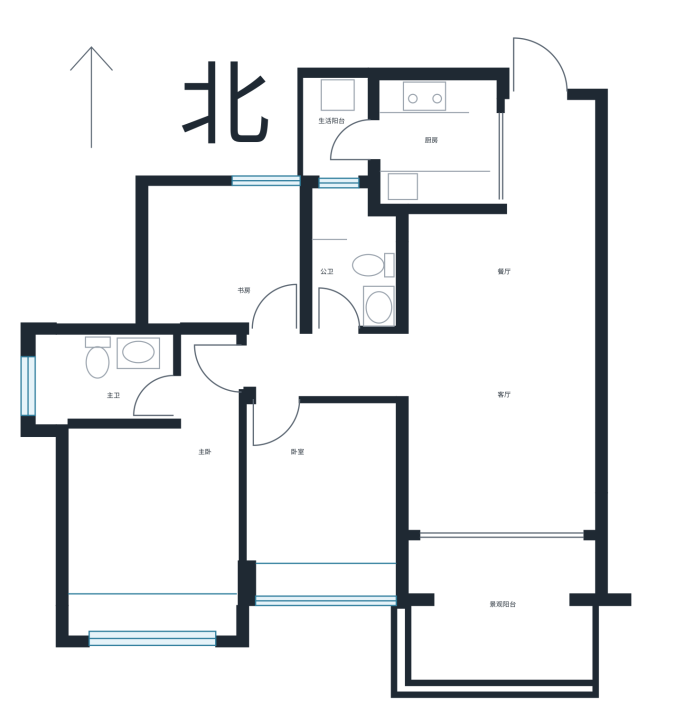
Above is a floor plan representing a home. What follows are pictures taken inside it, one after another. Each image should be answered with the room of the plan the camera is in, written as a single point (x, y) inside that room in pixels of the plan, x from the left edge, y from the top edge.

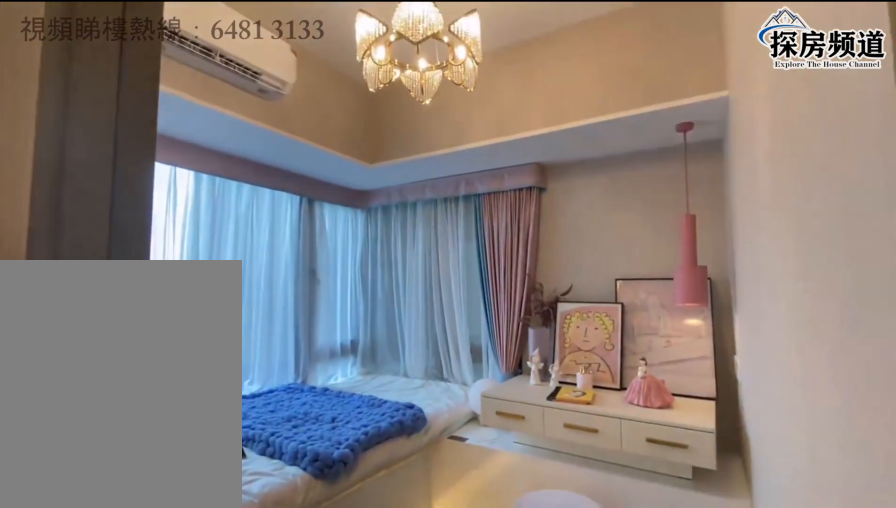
(235, 272)
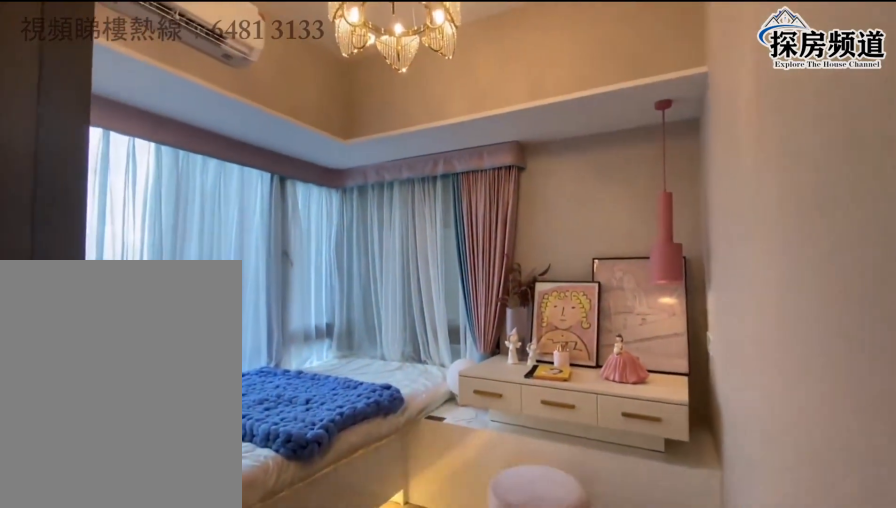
(236, 287)
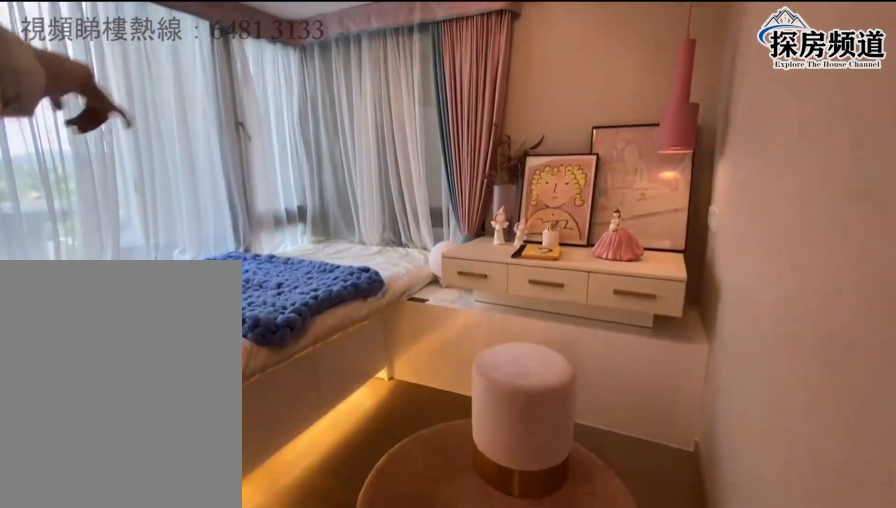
(237, 280)
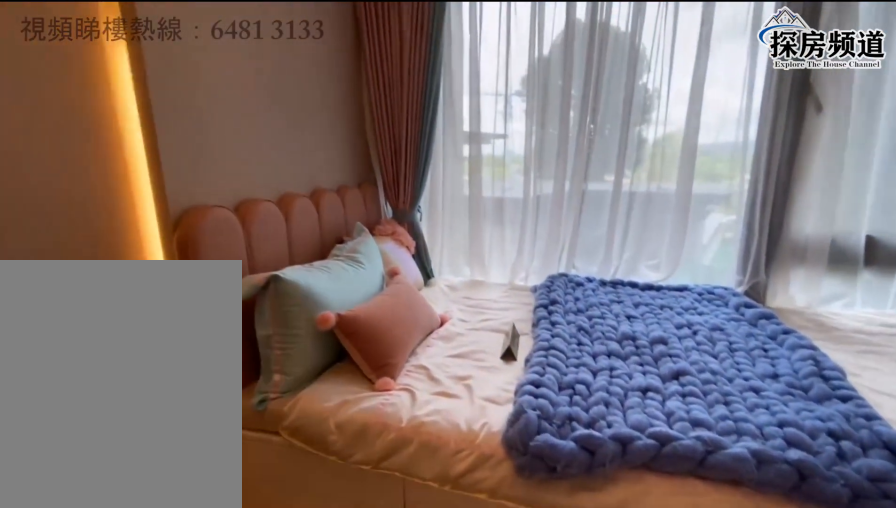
(237, 280)
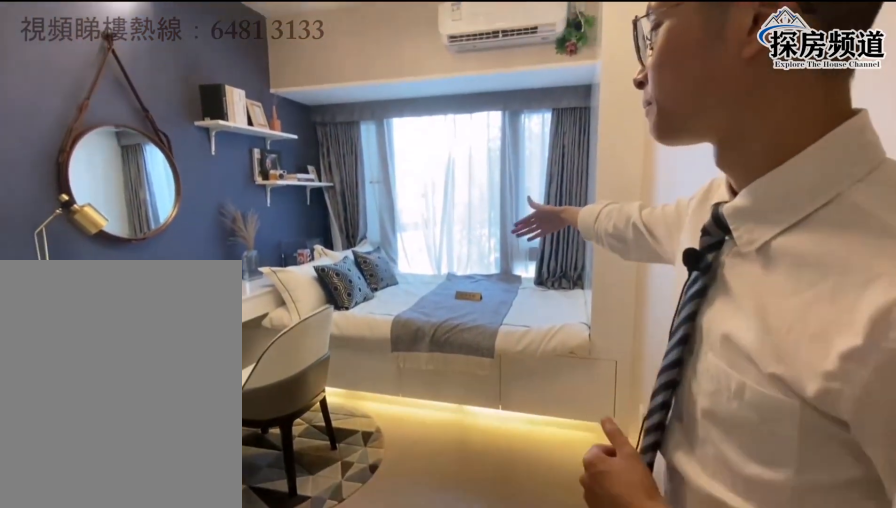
(328, 482)
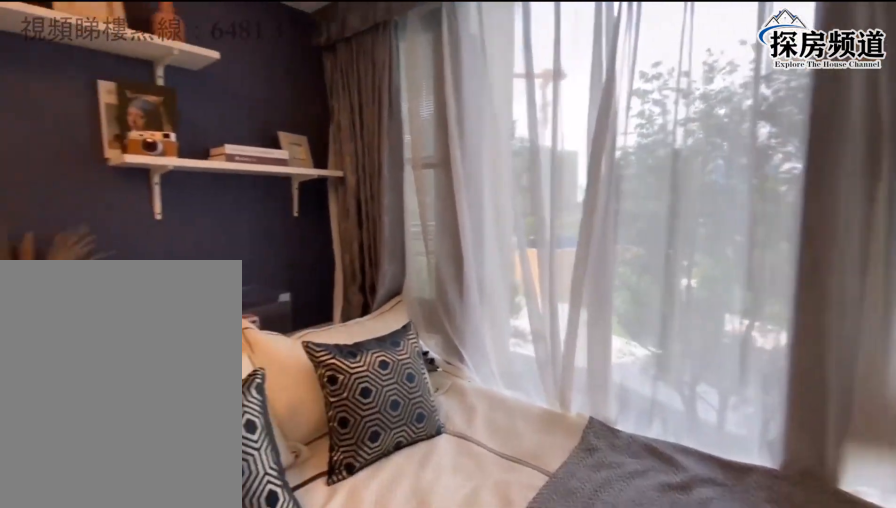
(328, 481)
